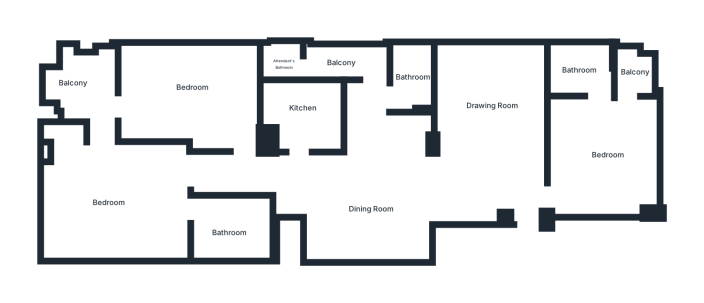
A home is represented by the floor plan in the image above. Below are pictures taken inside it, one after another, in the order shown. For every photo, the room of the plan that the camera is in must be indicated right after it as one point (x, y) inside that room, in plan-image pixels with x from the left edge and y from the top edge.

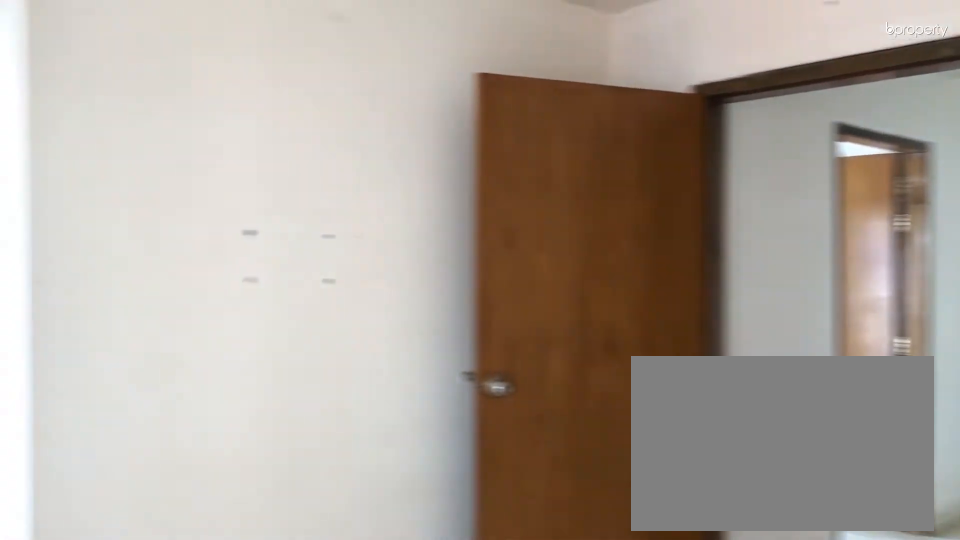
(115, 200)
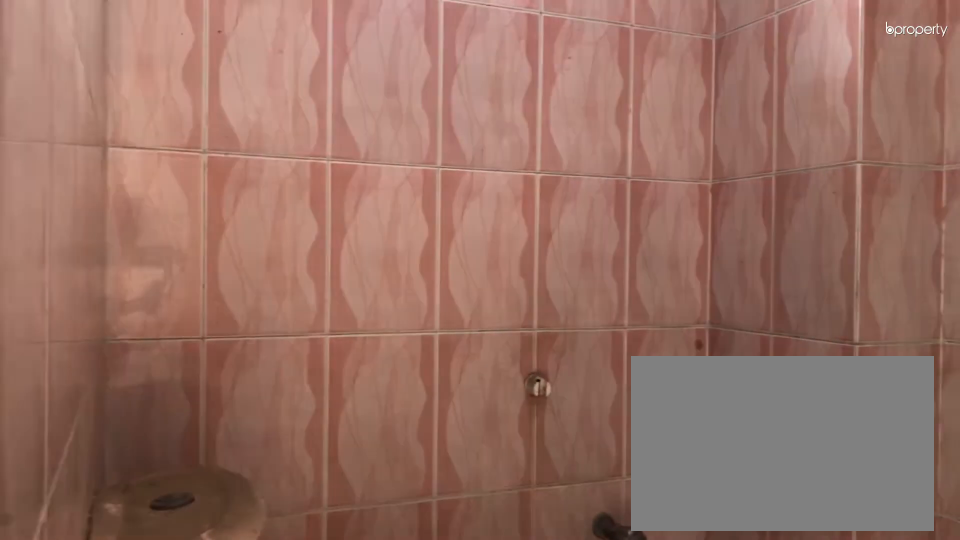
(410, 74)
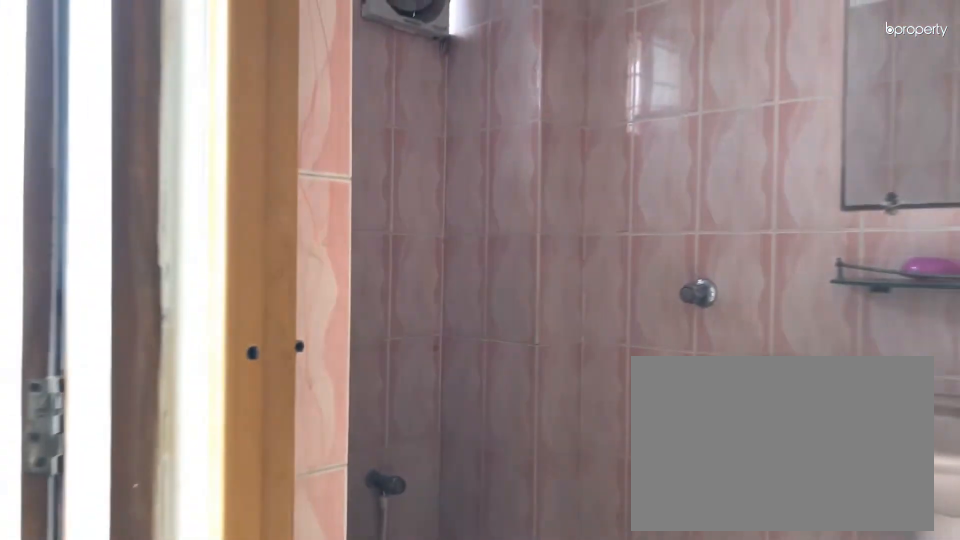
(410, 74)
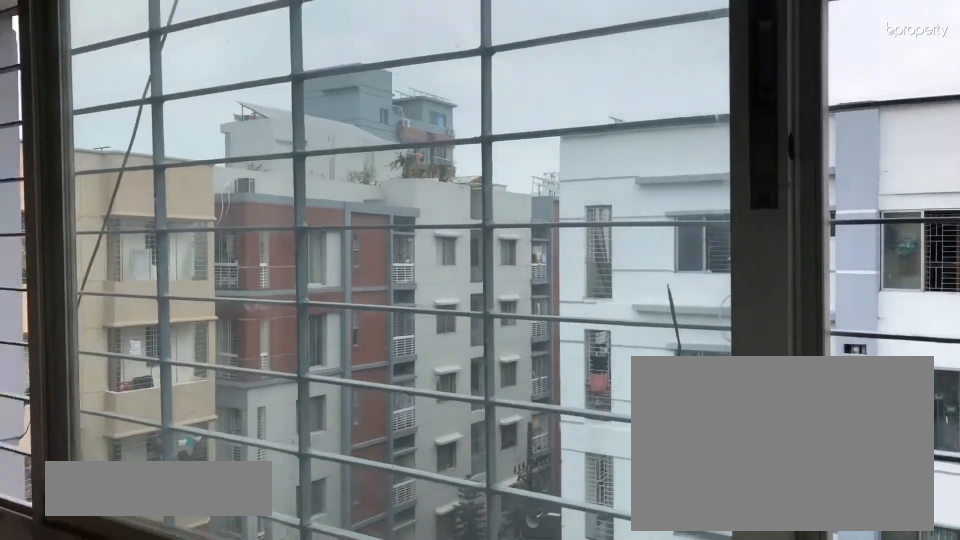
(340, 59)
